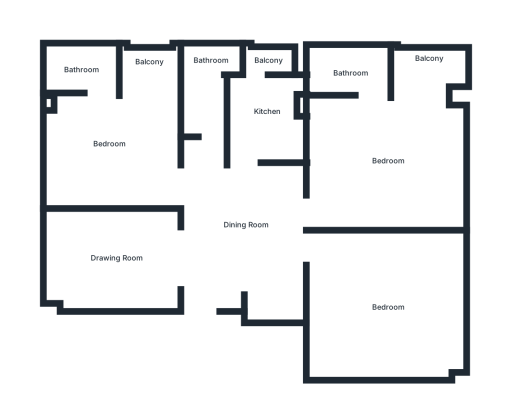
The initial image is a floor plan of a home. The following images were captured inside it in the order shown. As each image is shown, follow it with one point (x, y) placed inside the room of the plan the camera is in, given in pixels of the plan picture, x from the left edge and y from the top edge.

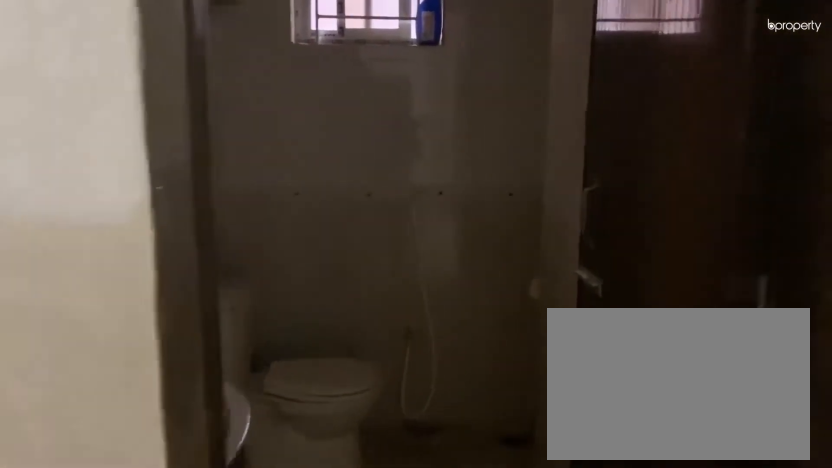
(207, 135)
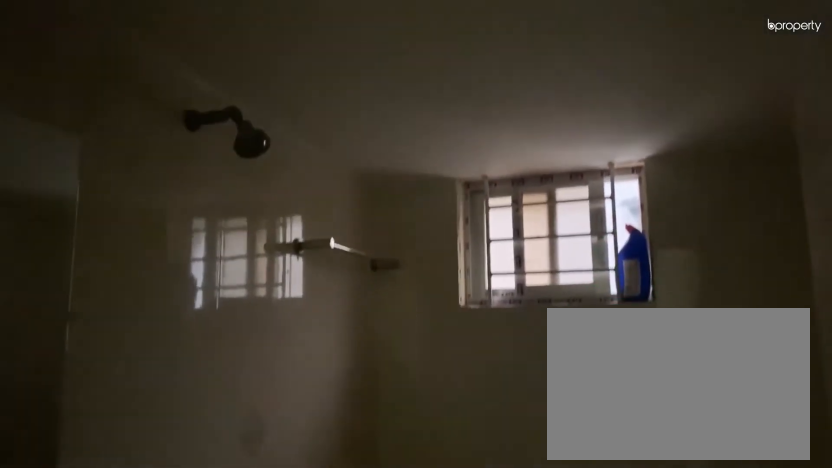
(210, 89)
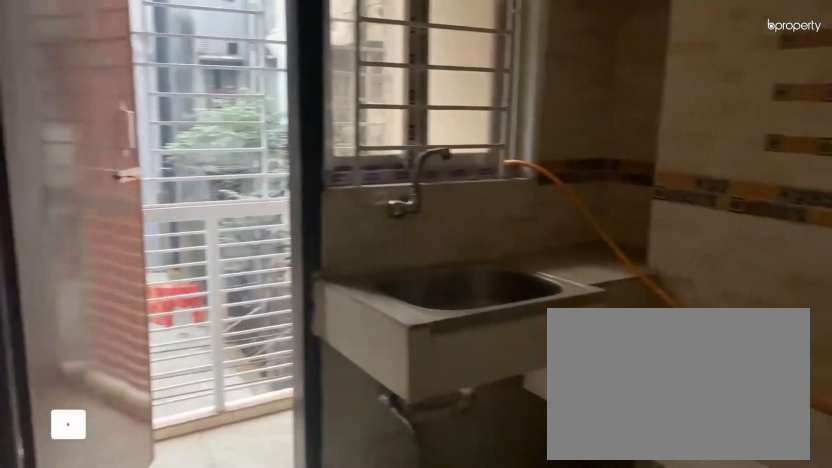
(261, 114)
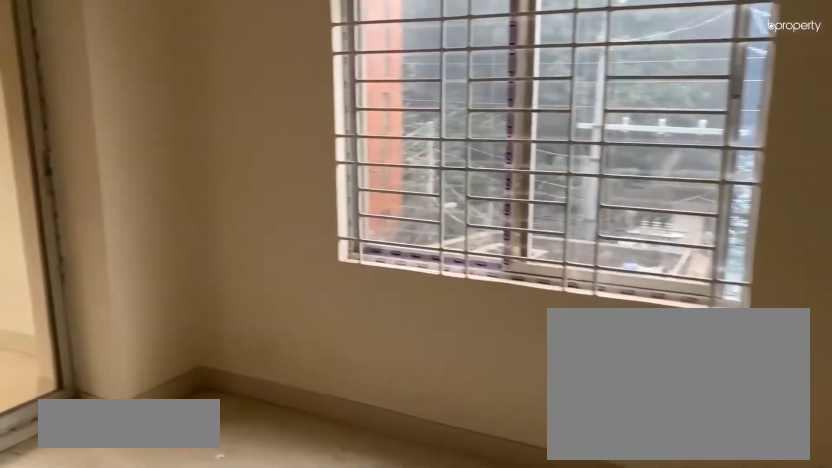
(381, 144)
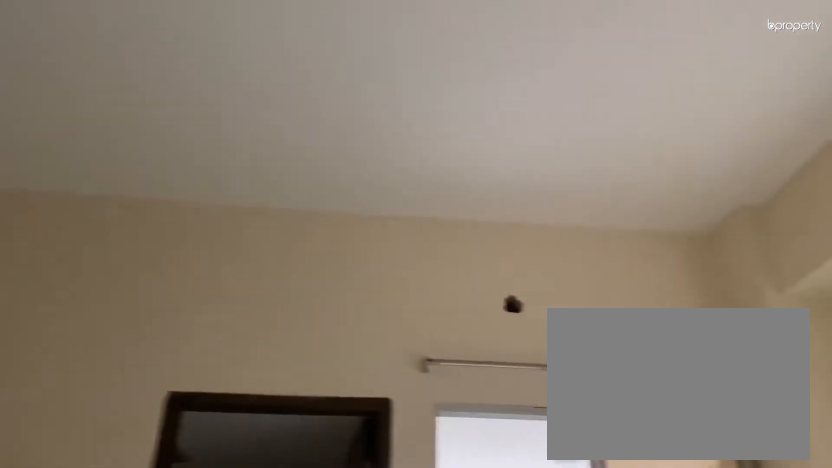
(381, 134)
